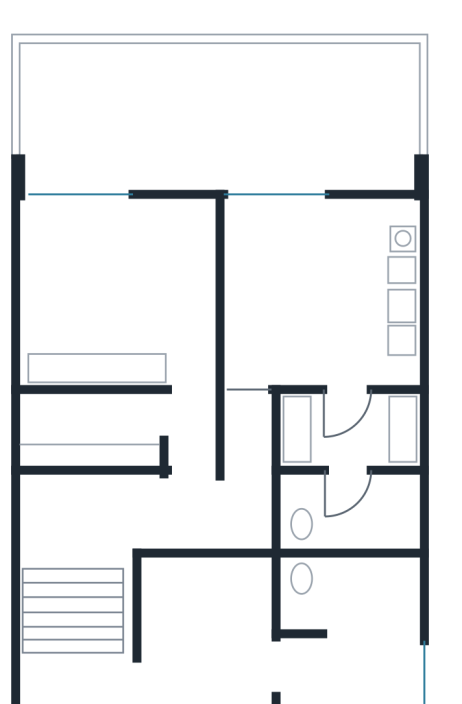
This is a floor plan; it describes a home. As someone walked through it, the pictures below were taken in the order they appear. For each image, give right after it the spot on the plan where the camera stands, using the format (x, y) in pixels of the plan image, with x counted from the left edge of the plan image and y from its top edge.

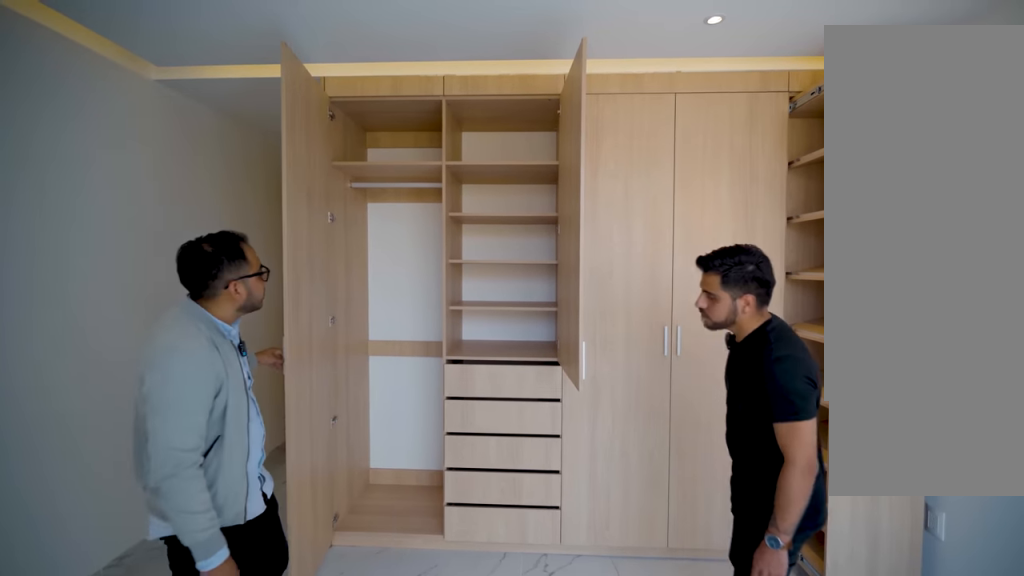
(112, 299)
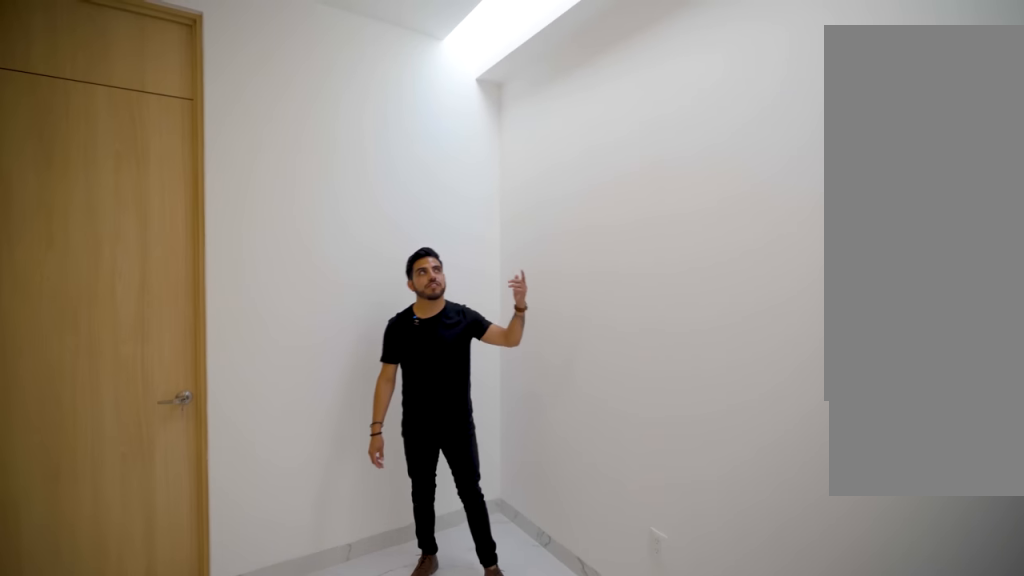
(196, 685)
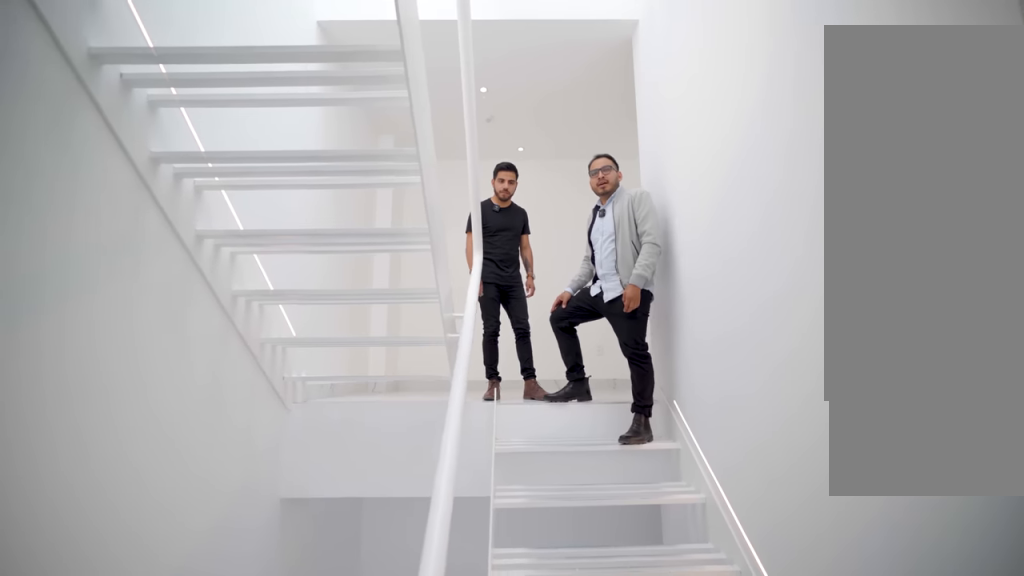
(118, 682)
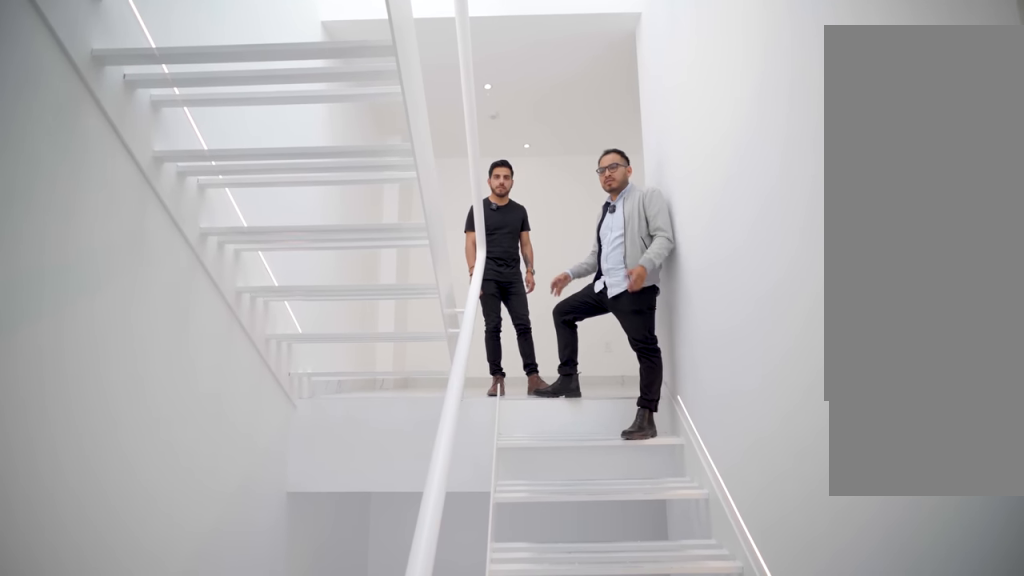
(117, 682)
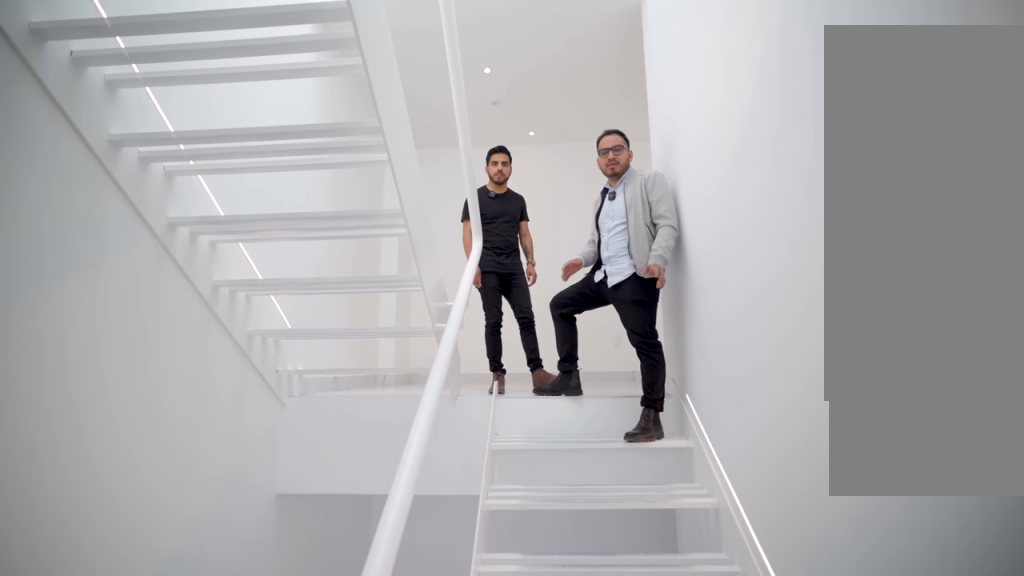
(117, 682)
